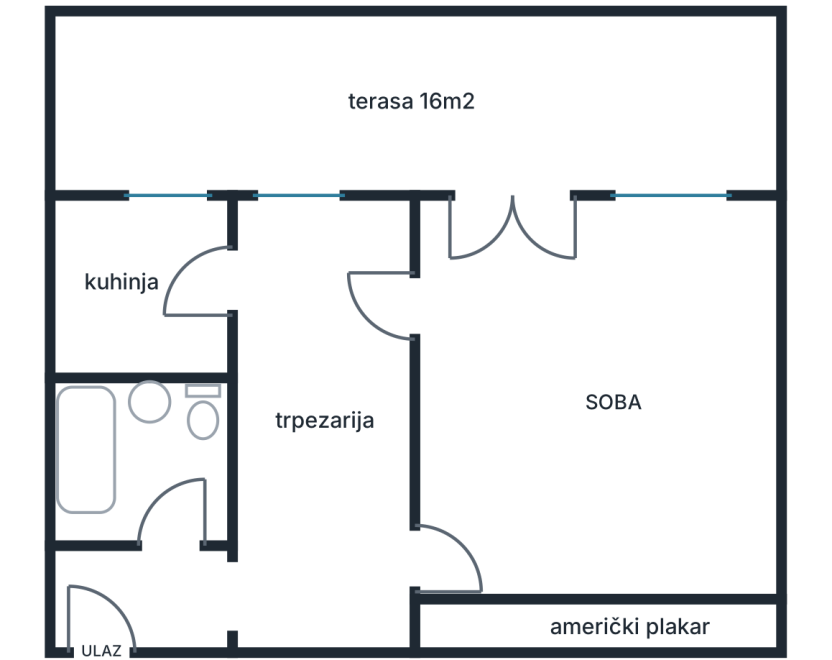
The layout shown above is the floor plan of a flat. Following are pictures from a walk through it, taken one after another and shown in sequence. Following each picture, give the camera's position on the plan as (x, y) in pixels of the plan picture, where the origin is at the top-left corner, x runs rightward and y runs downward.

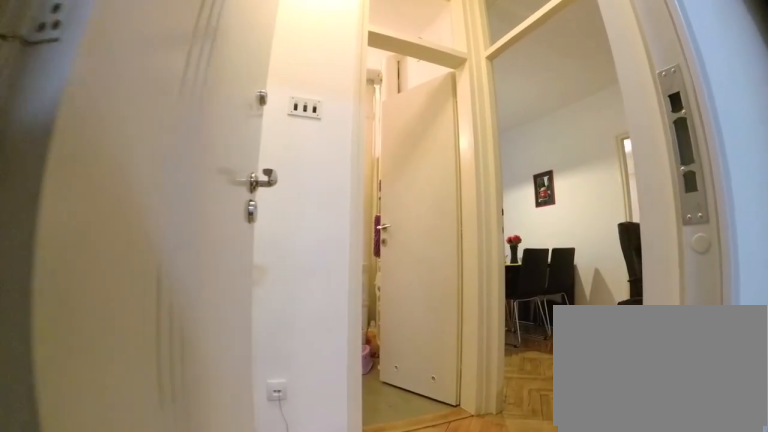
(89, 641)
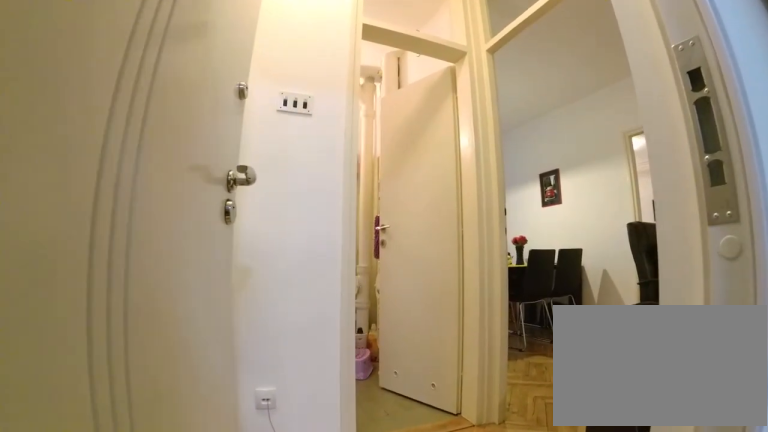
(92, 638)
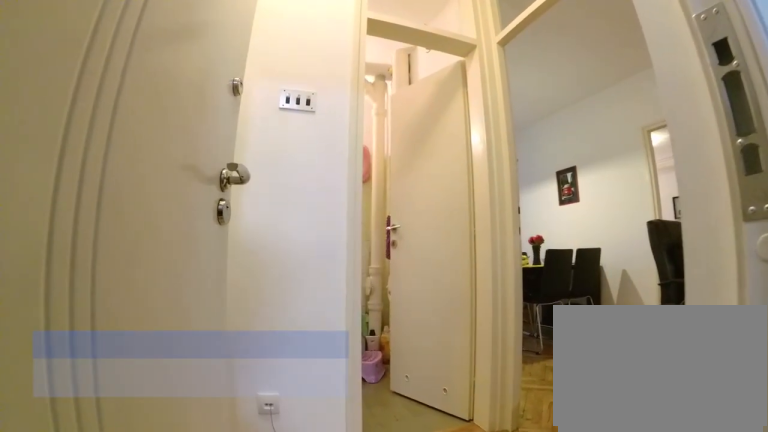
(97, 632)
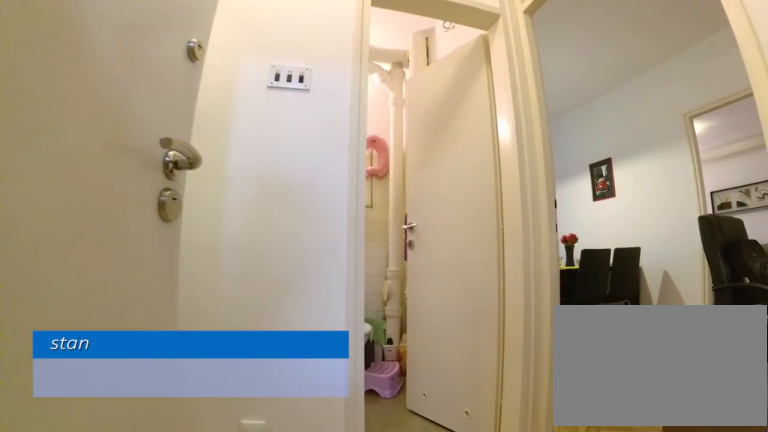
(109, 619)
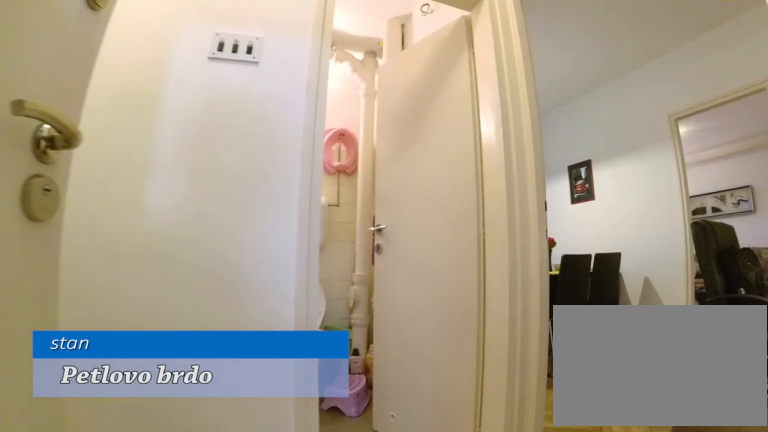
(118, 610)
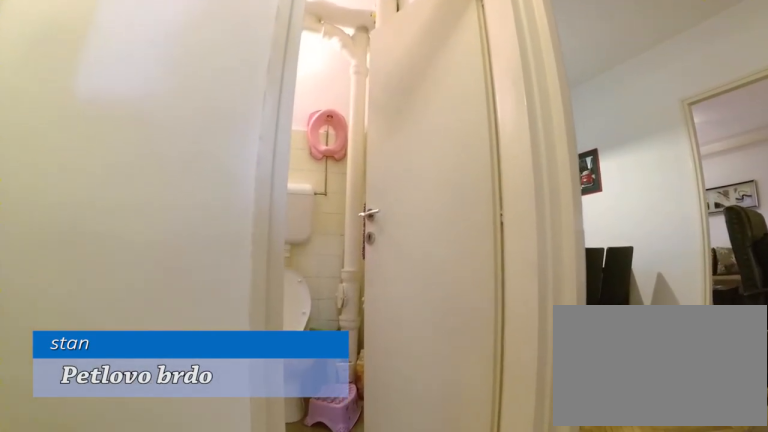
(127, 599)
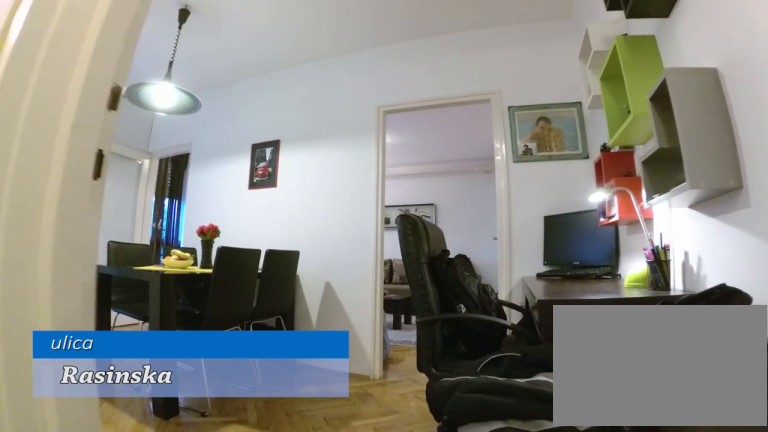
(209, 605)
